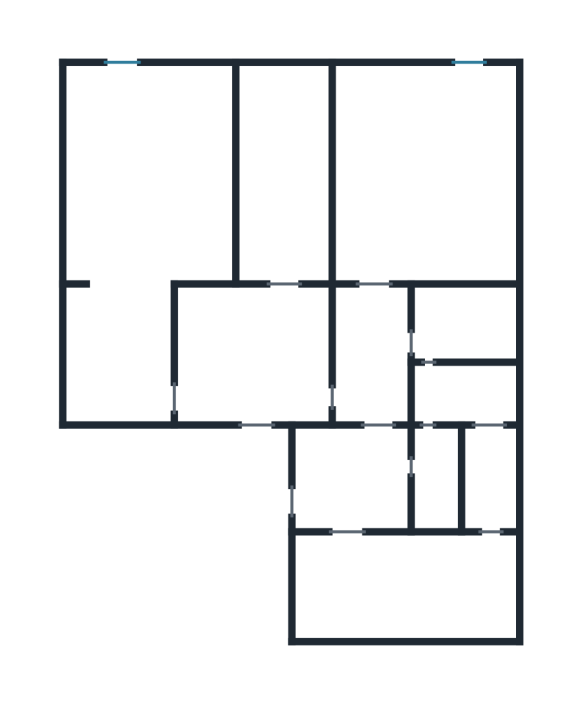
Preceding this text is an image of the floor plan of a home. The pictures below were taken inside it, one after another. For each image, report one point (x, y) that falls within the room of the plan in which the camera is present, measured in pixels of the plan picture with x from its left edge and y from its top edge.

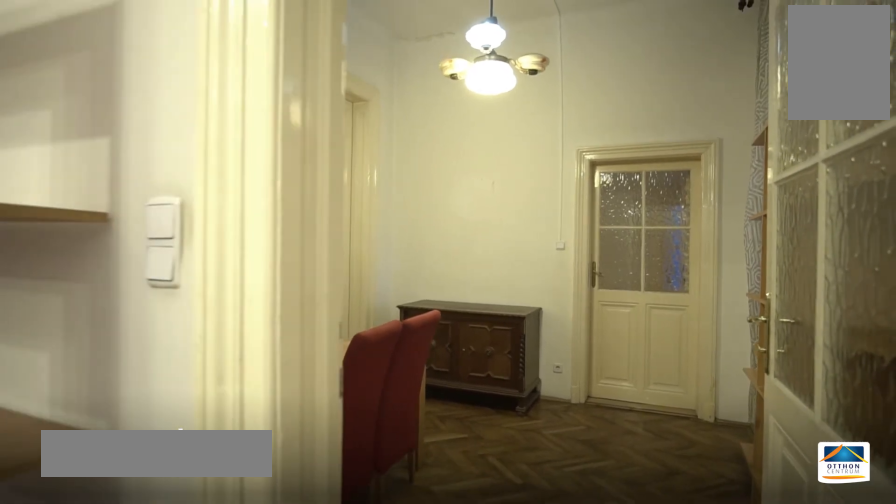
(247, 355)
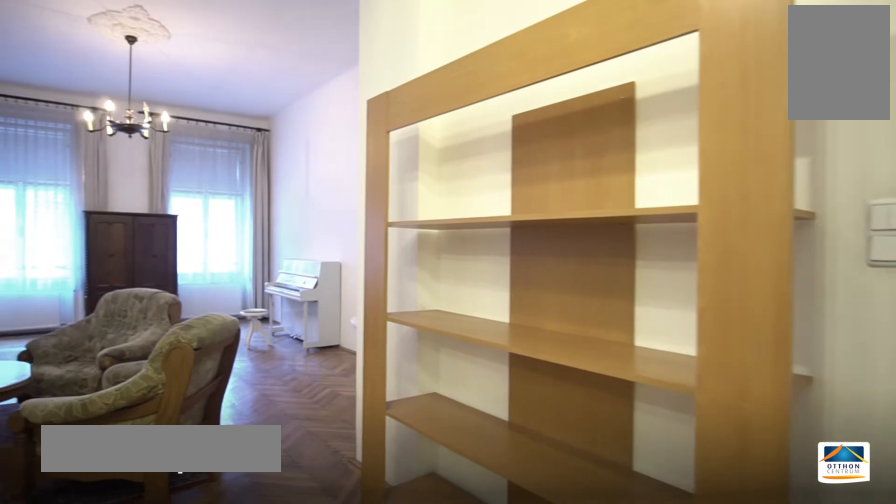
(155, 183)
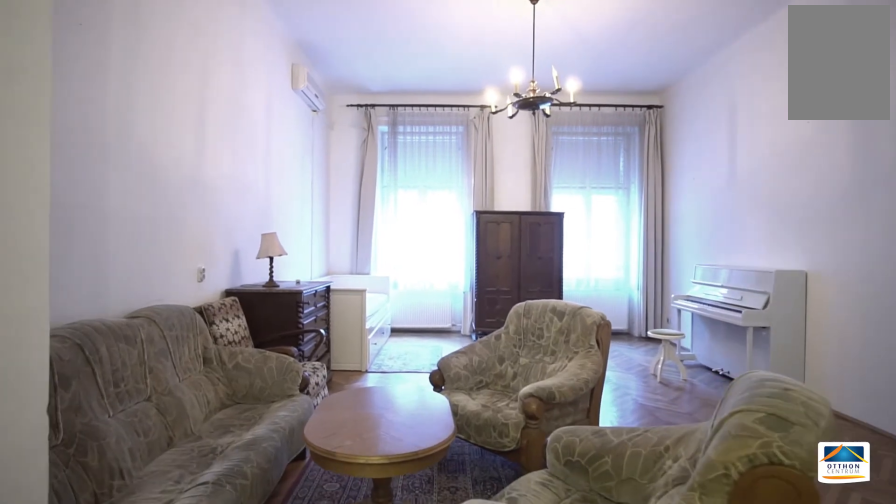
(156, 183)
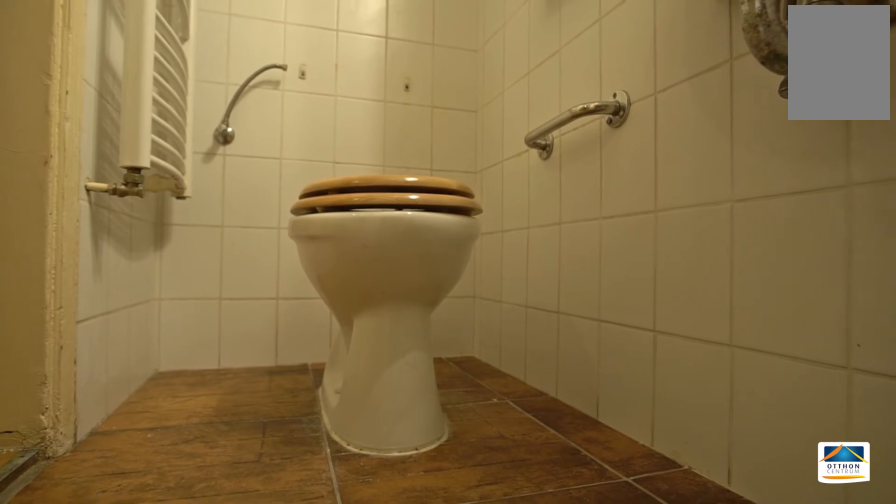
(441, 478)
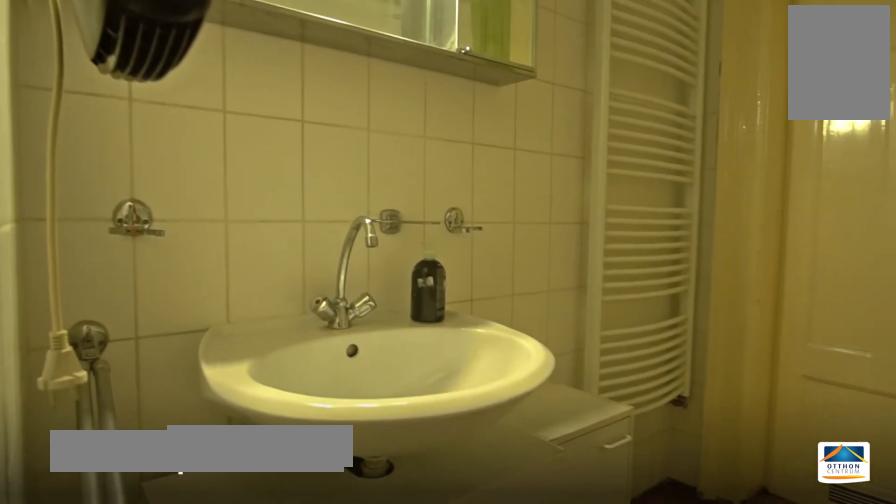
(461, 320)
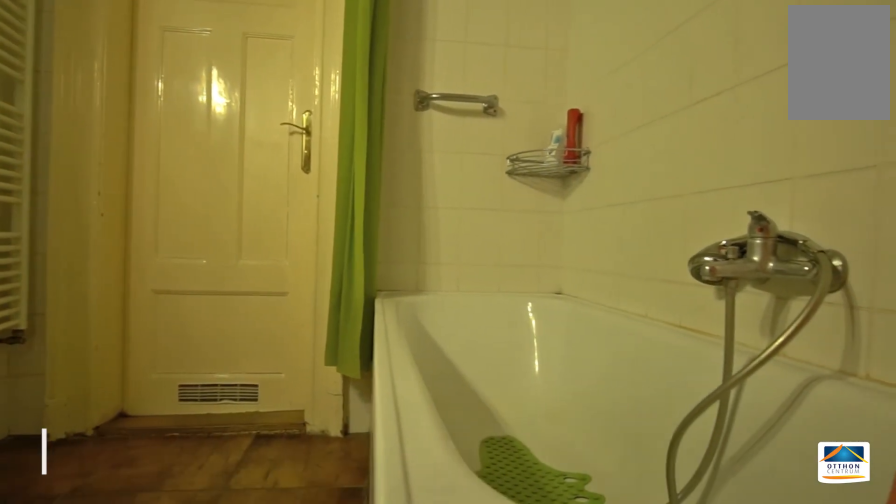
(462, 321)
